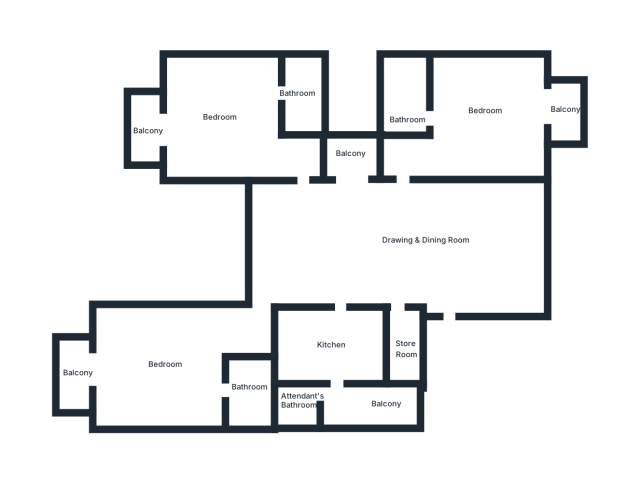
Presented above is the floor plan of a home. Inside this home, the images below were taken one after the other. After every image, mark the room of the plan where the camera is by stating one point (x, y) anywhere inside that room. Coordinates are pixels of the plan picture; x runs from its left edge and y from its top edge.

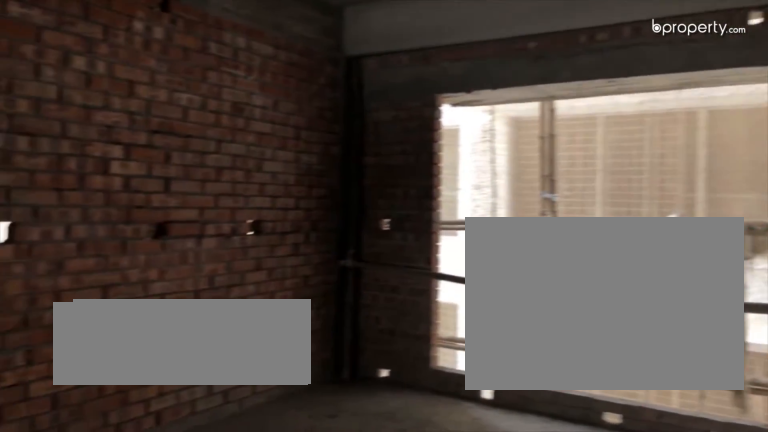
(443, 251)
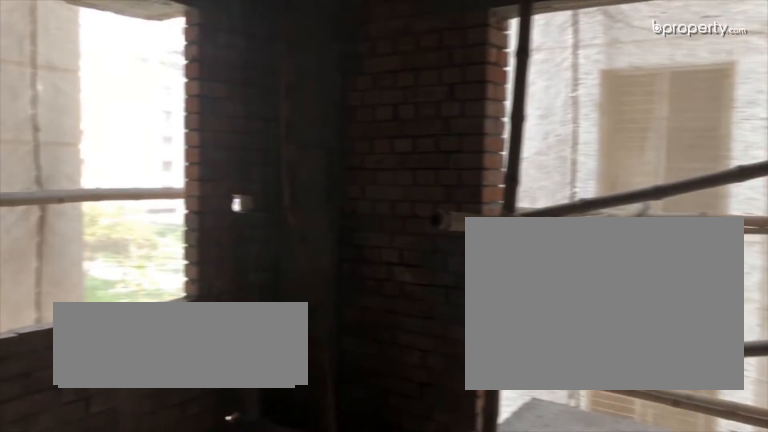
(487, 125)
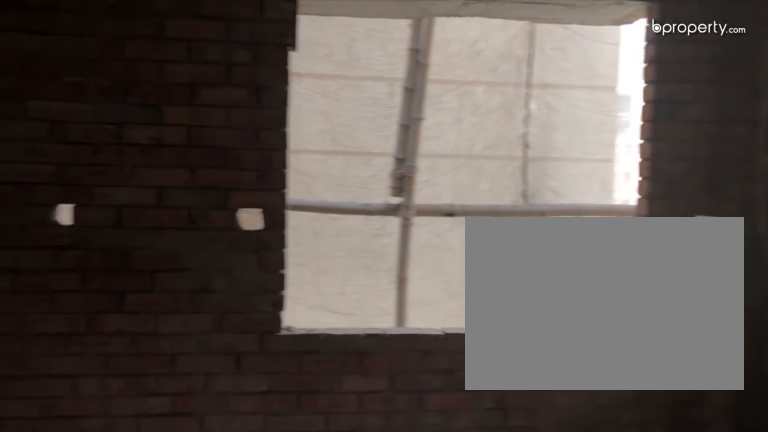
(487, 125)
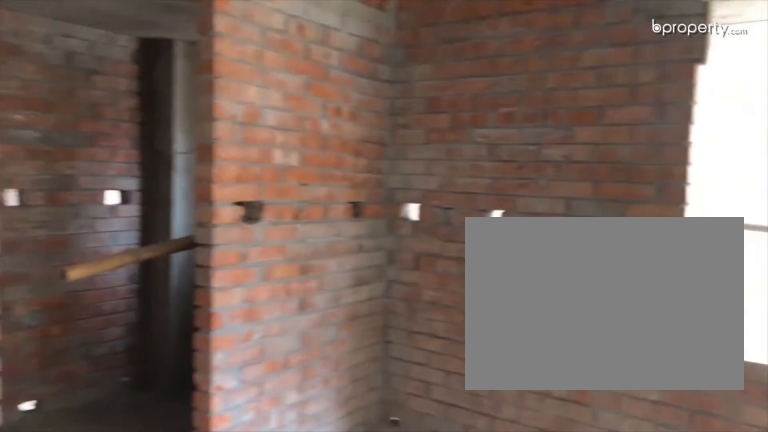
(487, 125)
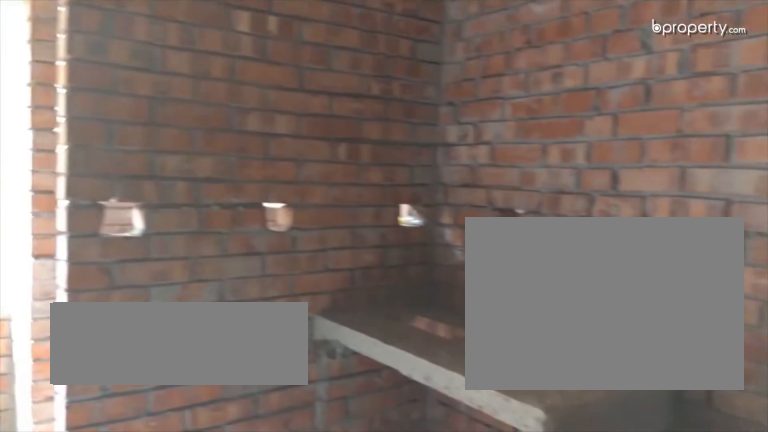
(338, 348)
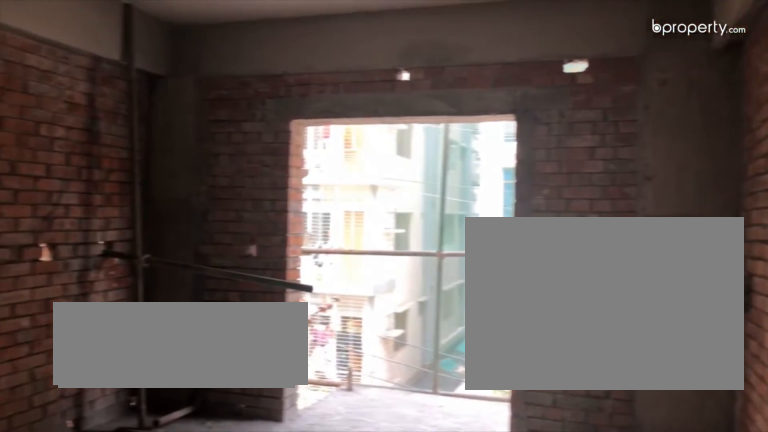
(169, 378)
